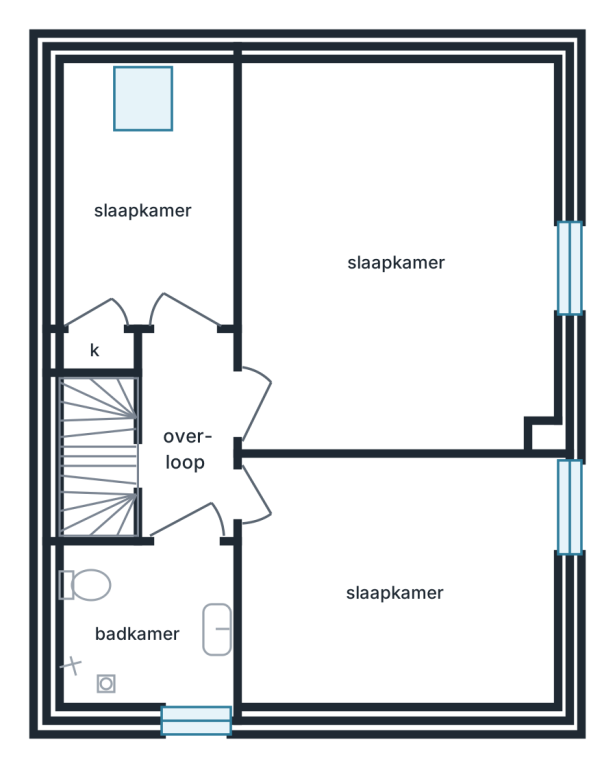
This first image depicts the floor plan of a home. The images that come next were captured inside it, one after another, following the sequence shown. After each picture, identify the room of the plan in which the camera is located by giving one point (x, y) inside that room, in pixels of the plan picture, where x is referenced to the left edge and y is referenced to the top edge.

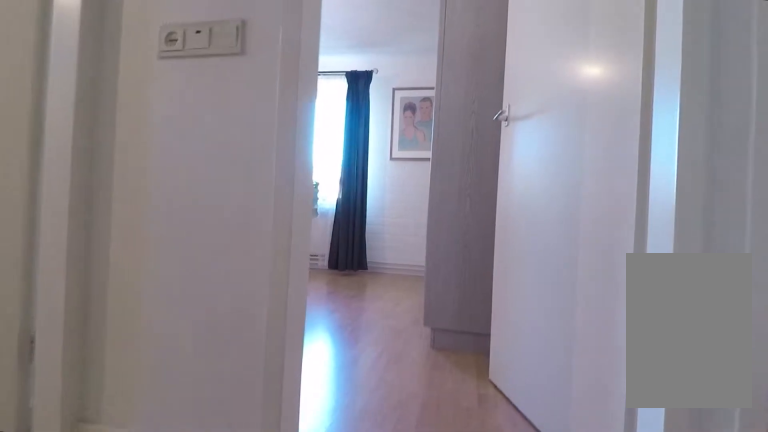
(187, 457)
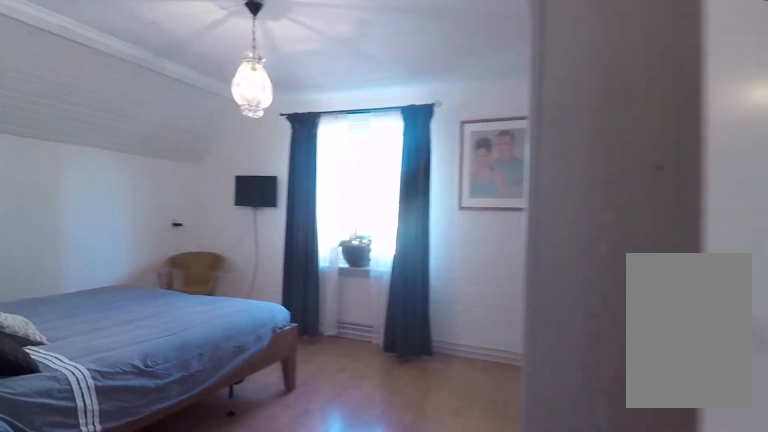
(400, 126)
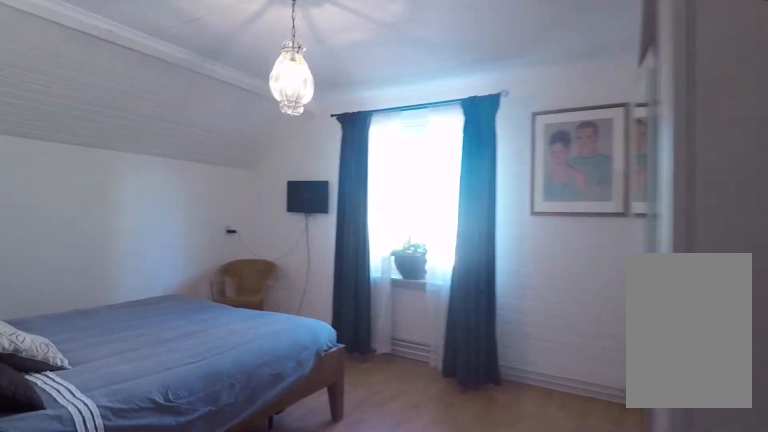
(400, 126)
